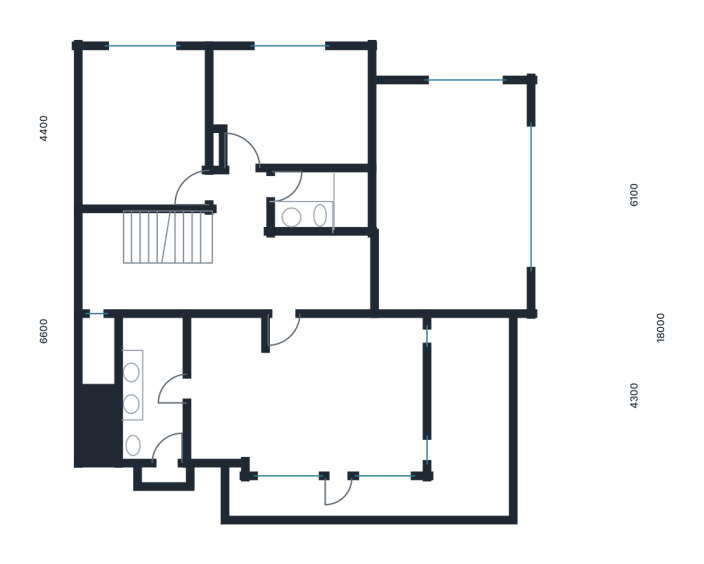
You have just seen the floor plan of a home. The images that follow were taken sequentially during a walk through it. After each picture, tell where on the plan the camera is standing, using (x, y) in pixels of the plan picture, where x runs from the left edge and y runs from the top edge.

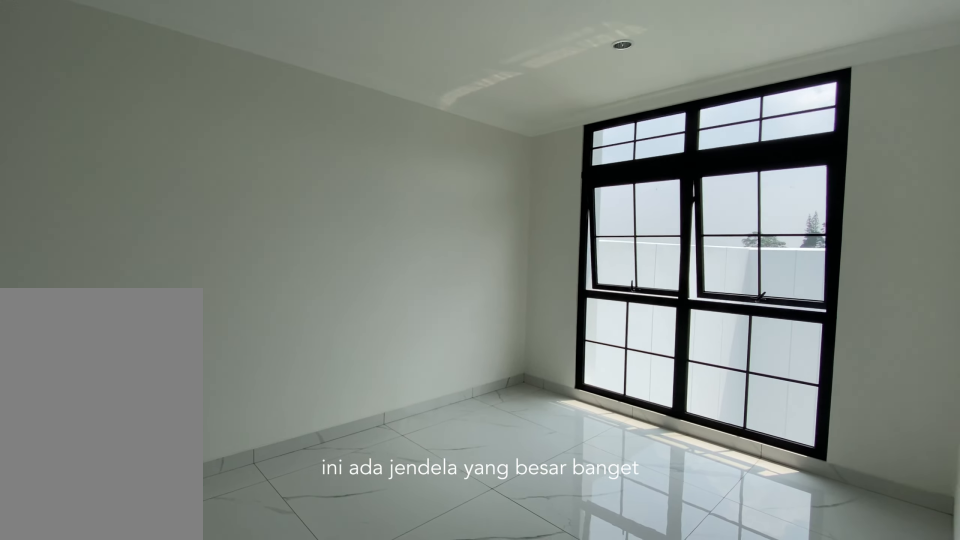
(141, 122)
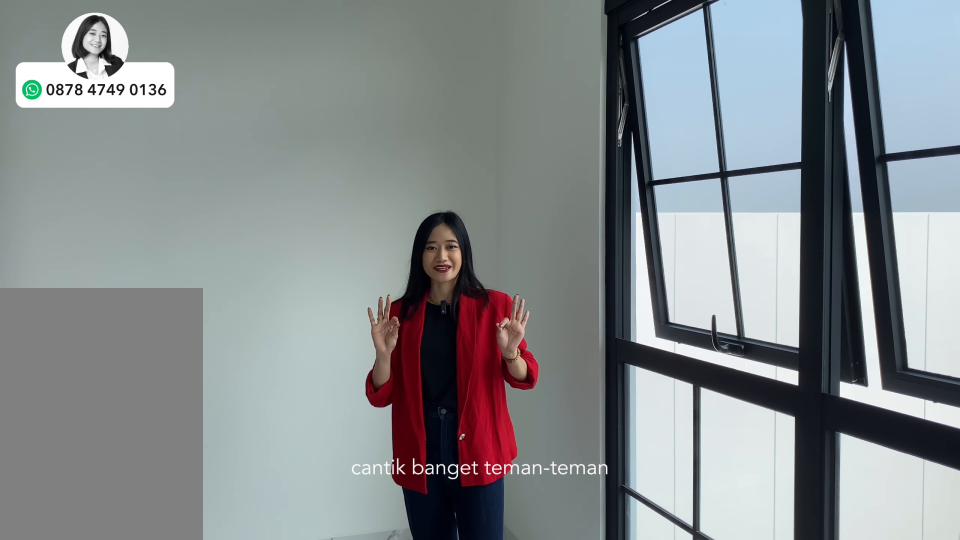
(303, 107)
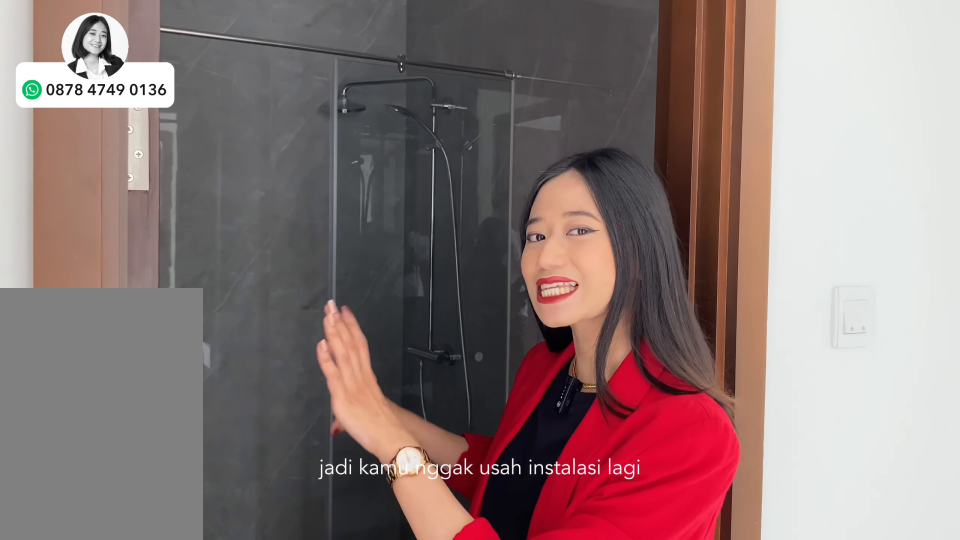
(334, 206)
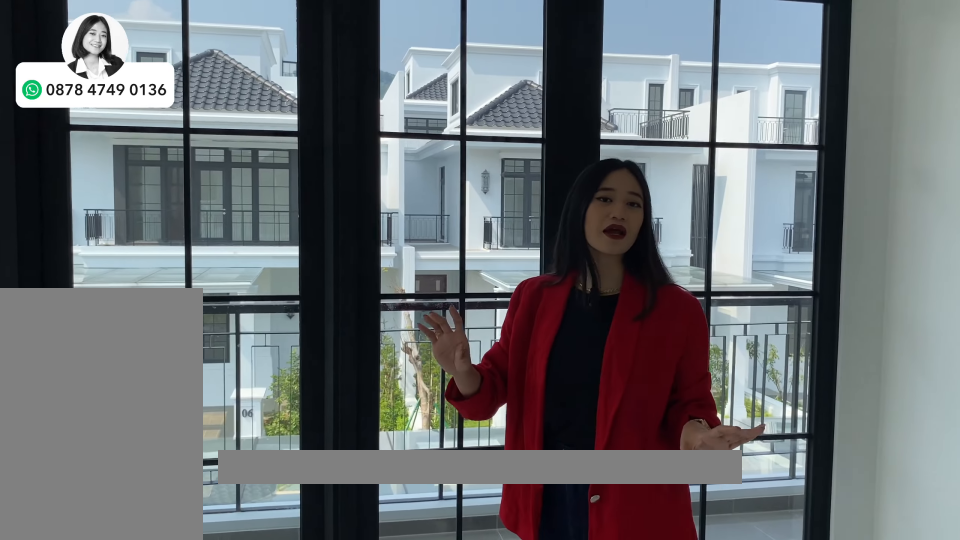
(223, 350)
